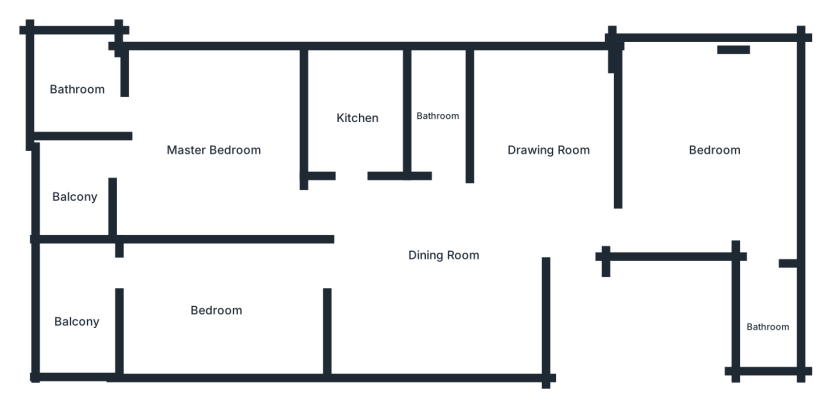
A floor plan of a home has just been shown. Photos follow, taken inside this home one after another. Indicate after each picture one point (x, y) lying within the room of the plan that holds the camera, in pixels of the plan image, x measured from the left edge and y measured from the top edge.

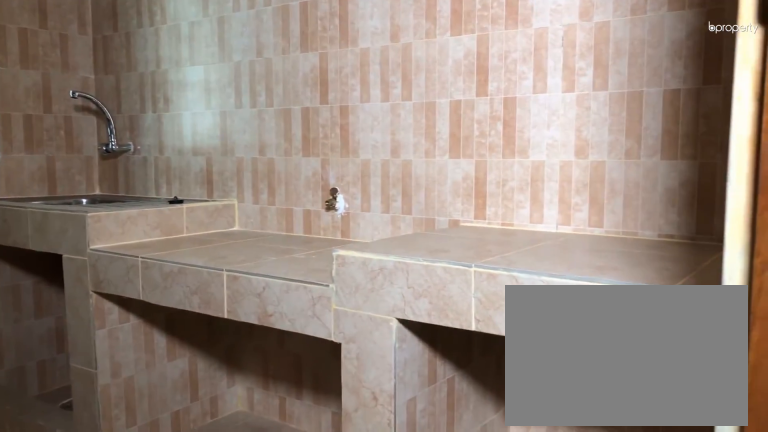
(357, 119)
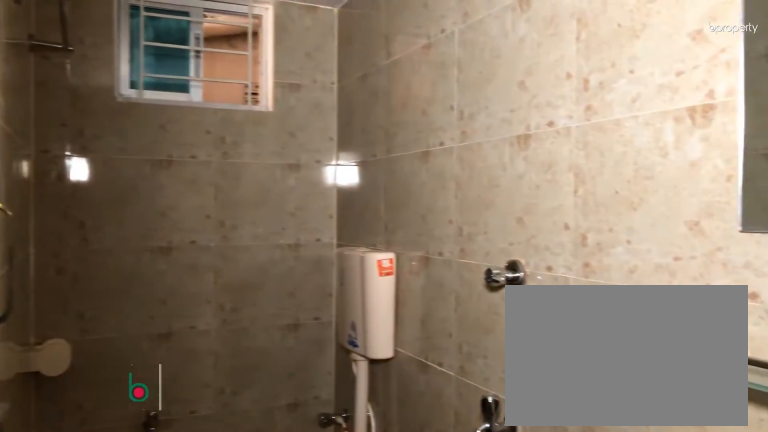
(441, 120)
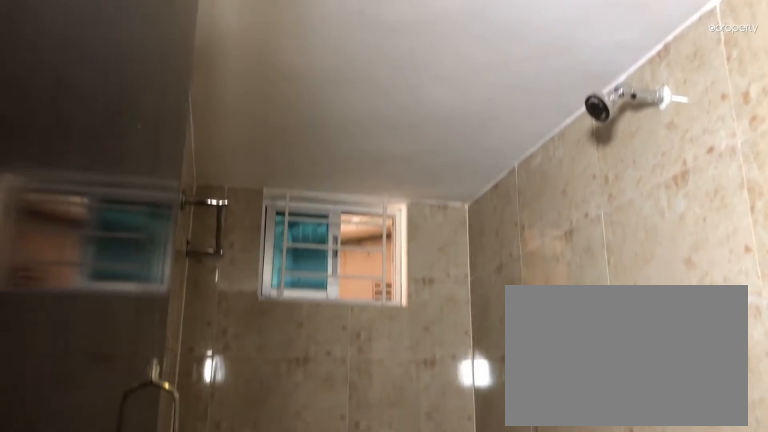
(441, 120)
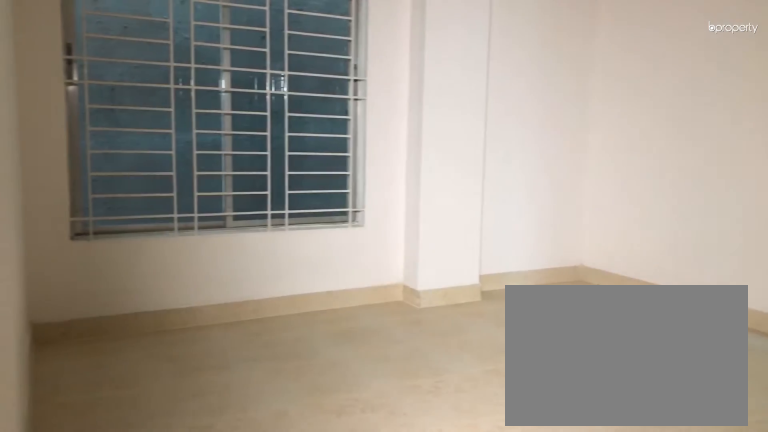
(715, 154)
